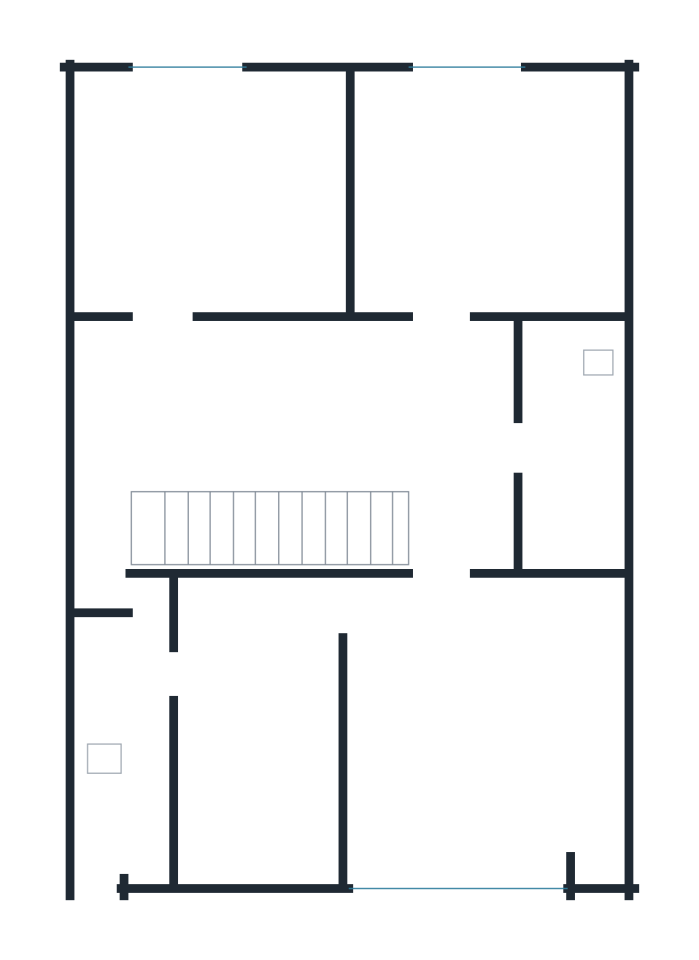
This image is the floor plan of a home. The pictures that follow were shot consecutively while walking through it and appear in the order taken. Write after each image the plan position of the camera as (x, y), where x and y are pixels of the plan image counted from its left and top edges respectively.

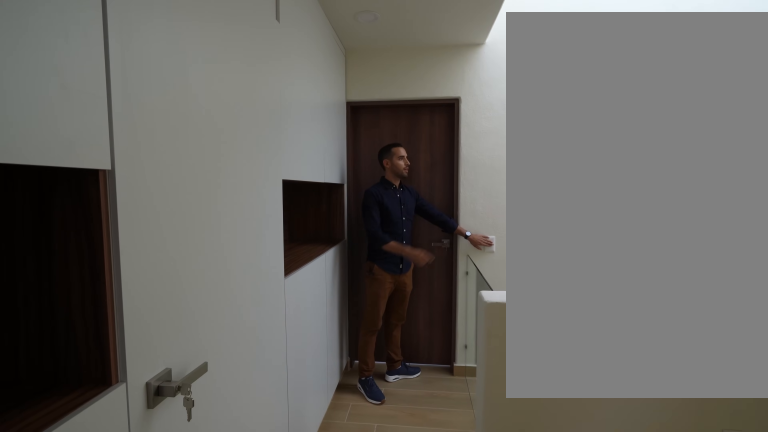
(417, 398)
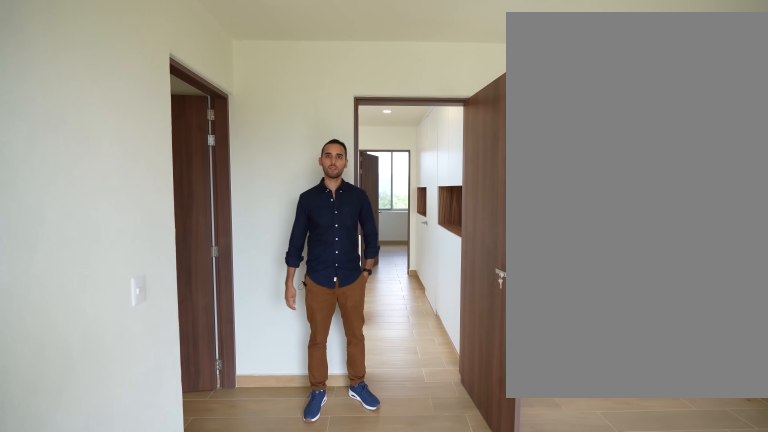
(424, 861)
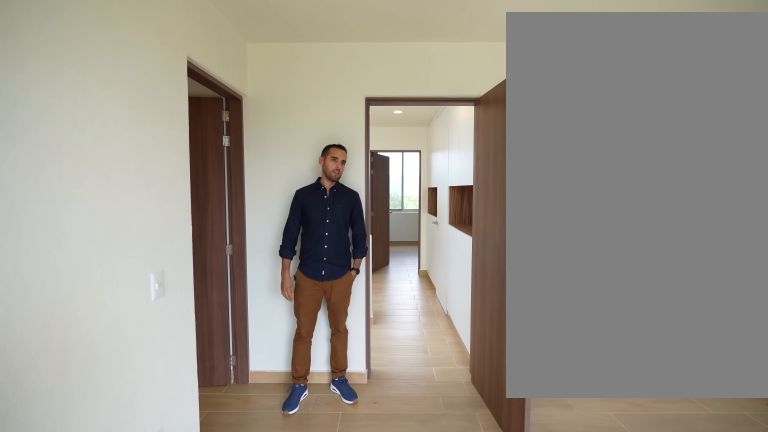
(426, 861)
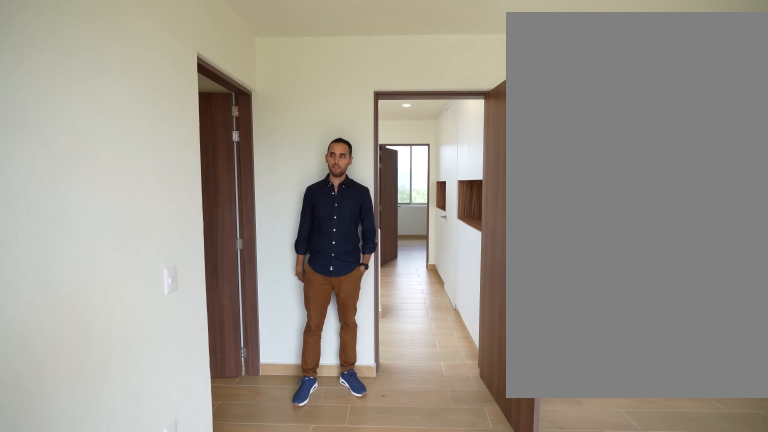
(427, 861)
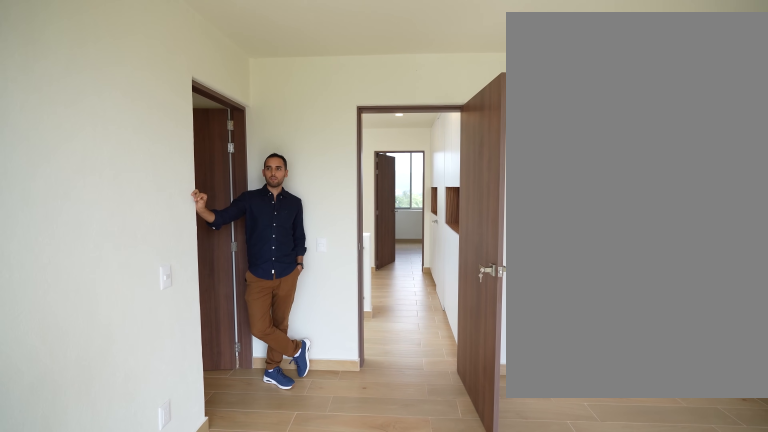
(432, 861)
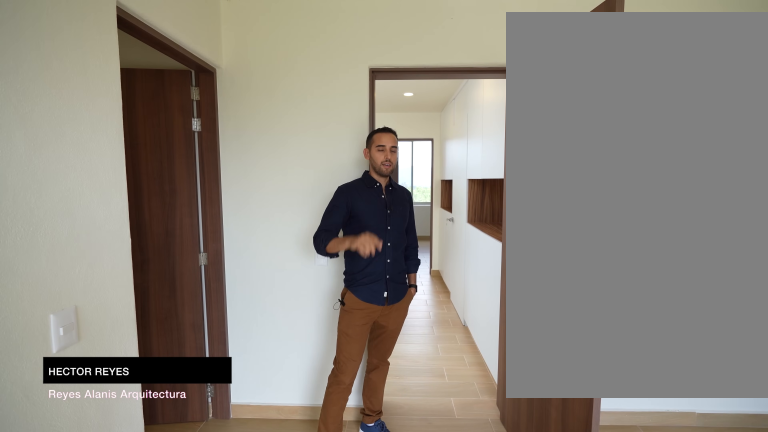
(458, 830)
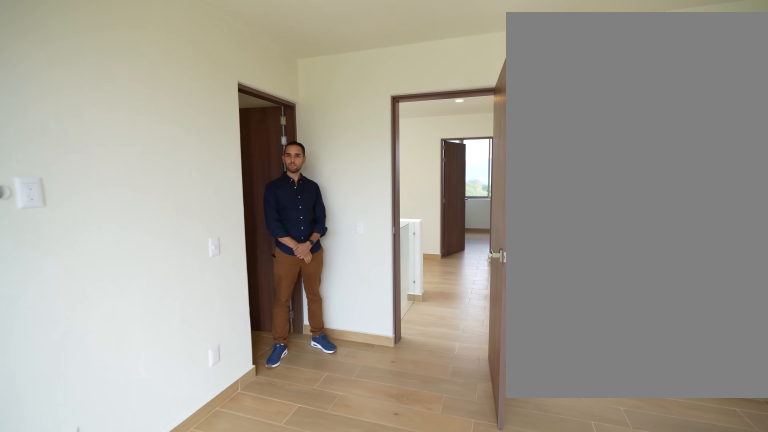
(444, 785)
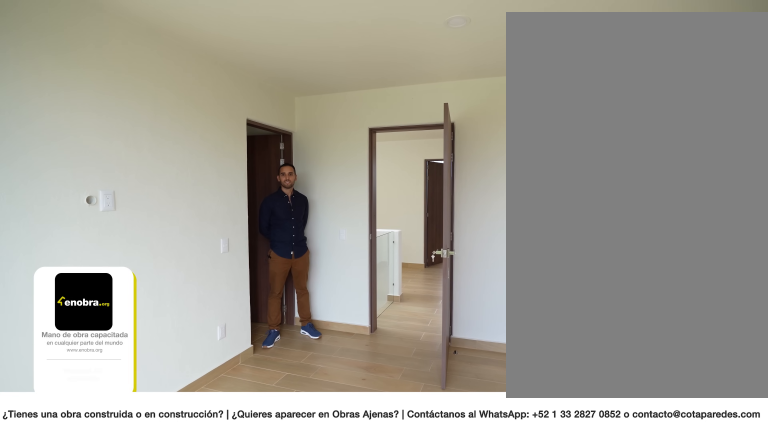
(528, 841)
